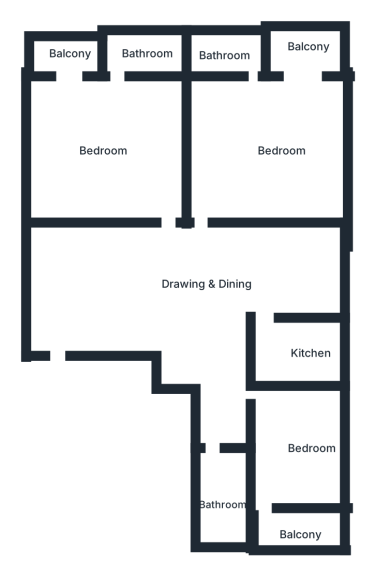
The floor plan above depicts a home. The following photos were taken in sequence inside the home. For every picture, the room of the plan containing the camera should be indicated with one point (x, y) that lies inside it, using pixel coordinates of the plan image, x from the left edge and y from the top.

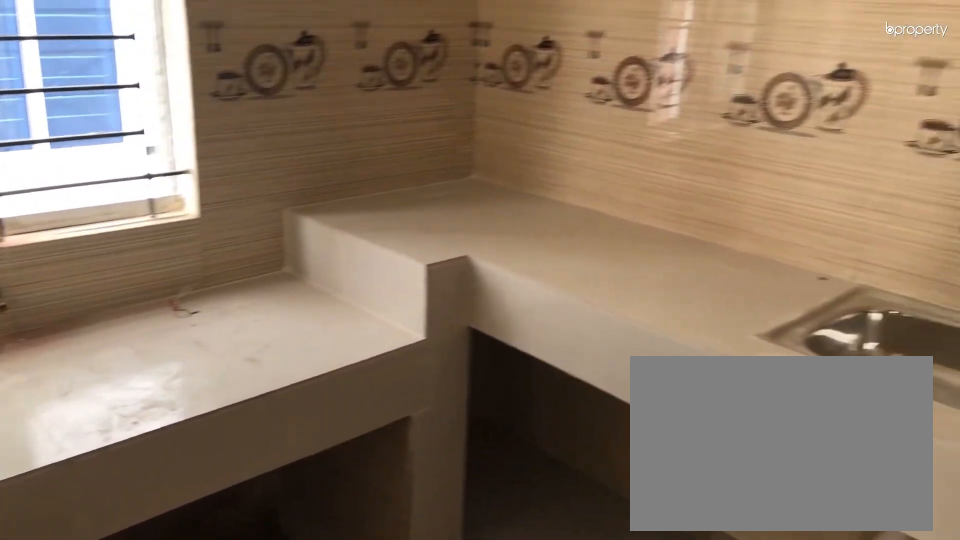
(308, 362)
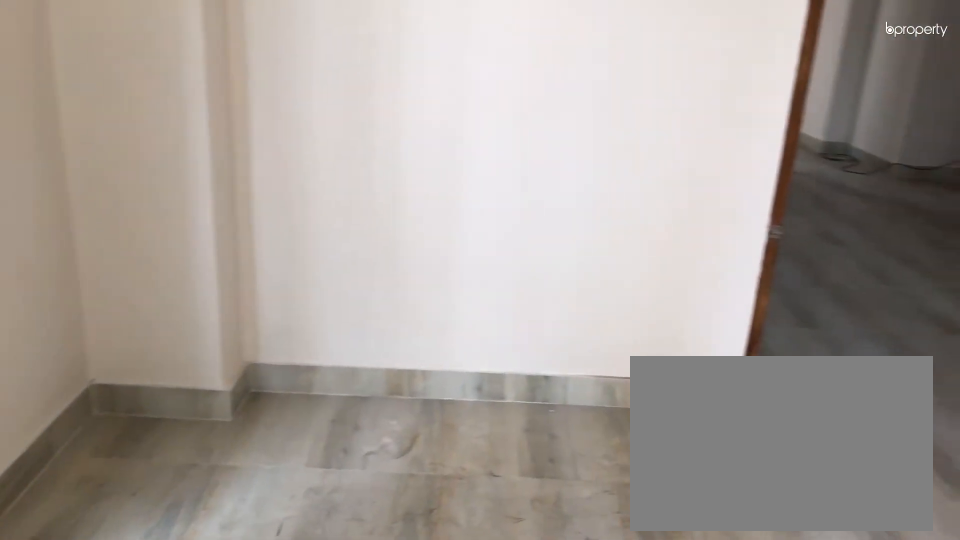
(290, 148)
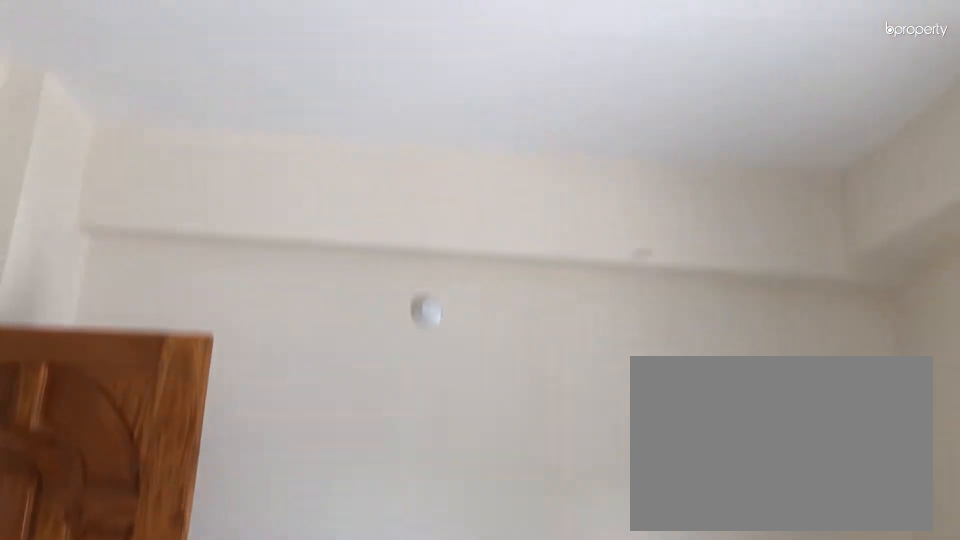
(290, 148)
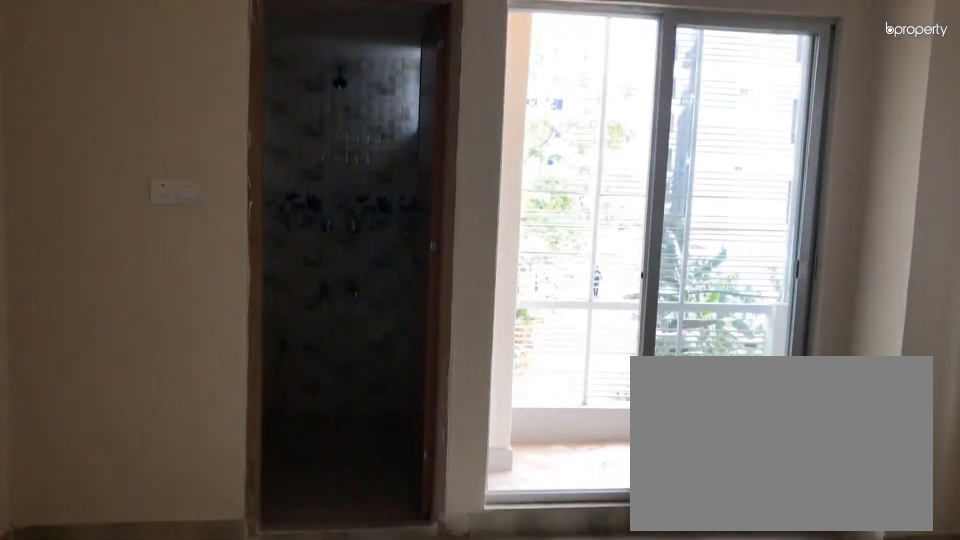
(290, 148)
